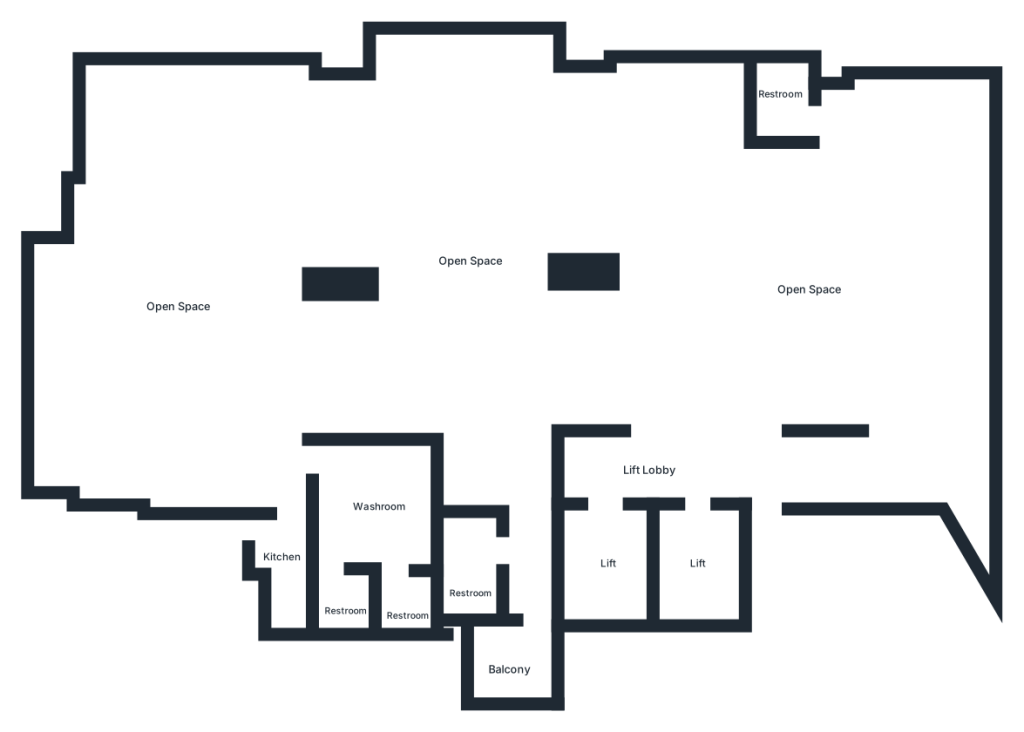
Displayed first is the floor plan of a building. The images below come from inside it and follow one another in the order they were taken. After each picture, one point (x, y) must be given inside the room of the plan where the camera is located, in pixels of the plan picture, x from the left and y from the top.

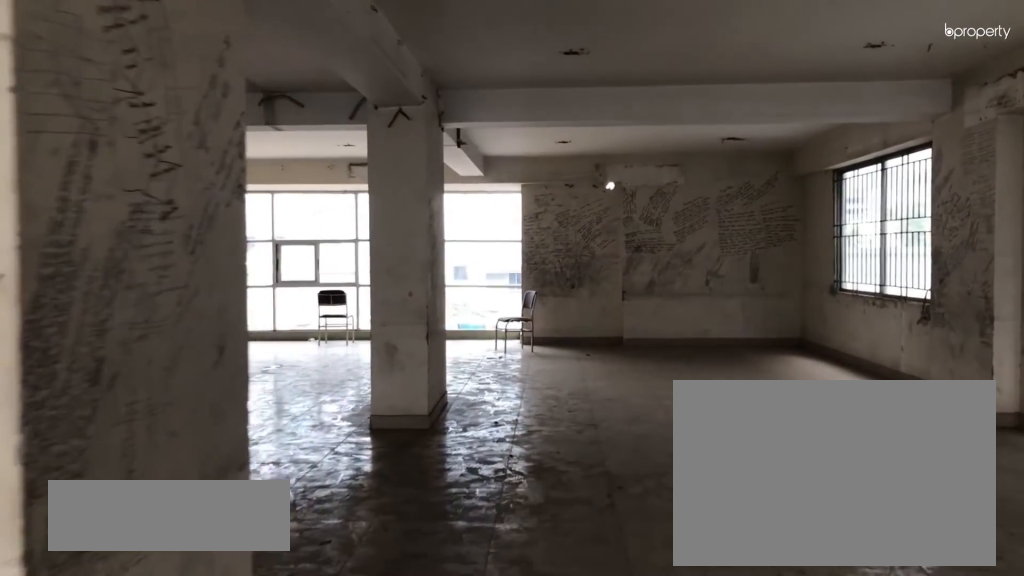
(578, 176)
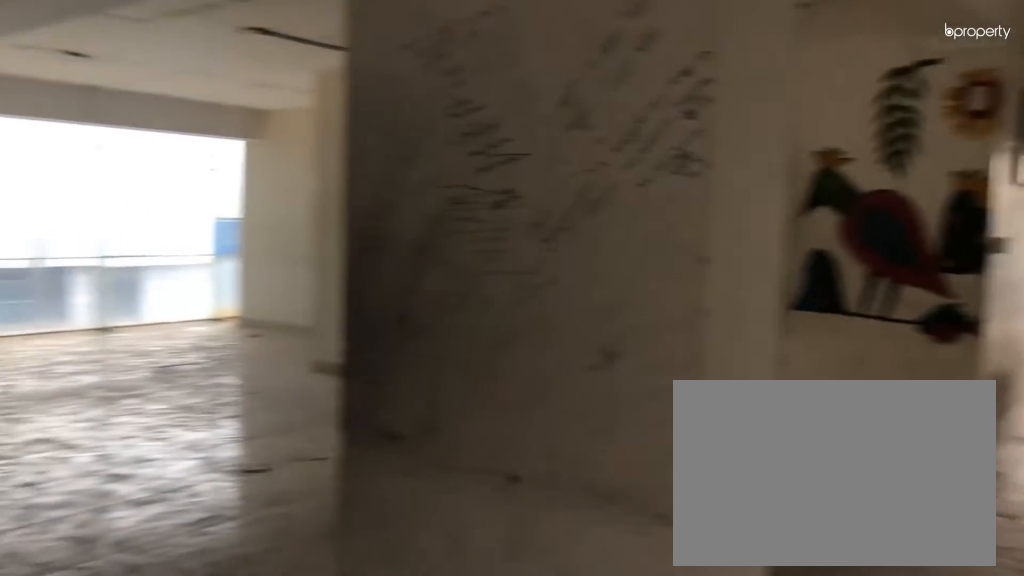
(469, 289)
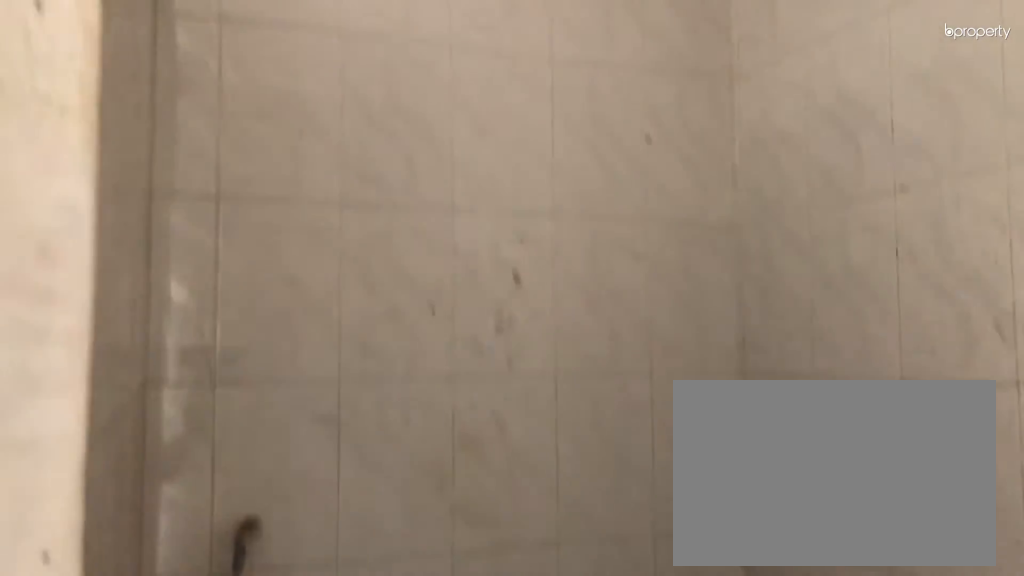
(469, 571)
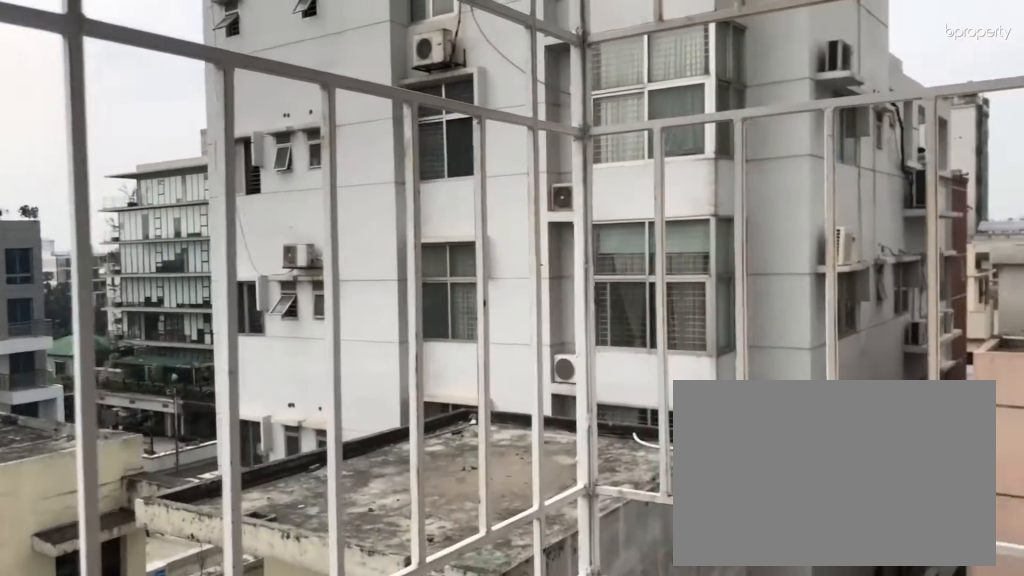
(507, 666)
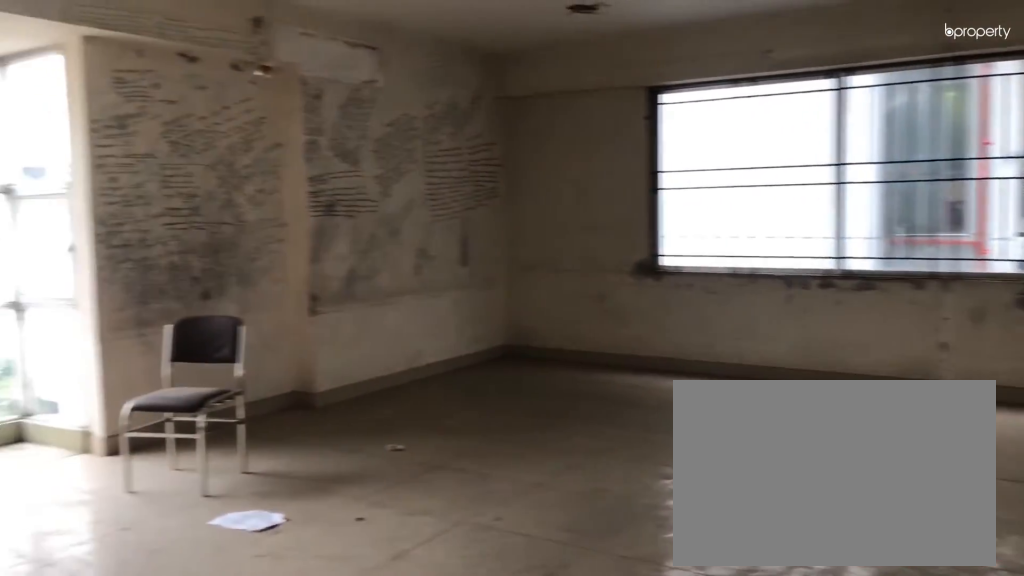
(196, 358)
